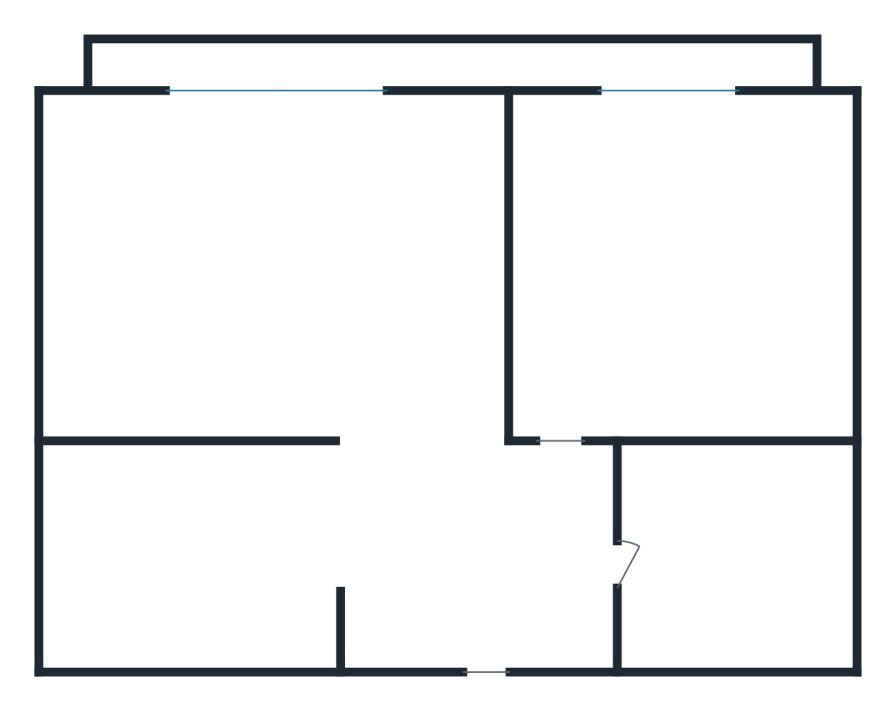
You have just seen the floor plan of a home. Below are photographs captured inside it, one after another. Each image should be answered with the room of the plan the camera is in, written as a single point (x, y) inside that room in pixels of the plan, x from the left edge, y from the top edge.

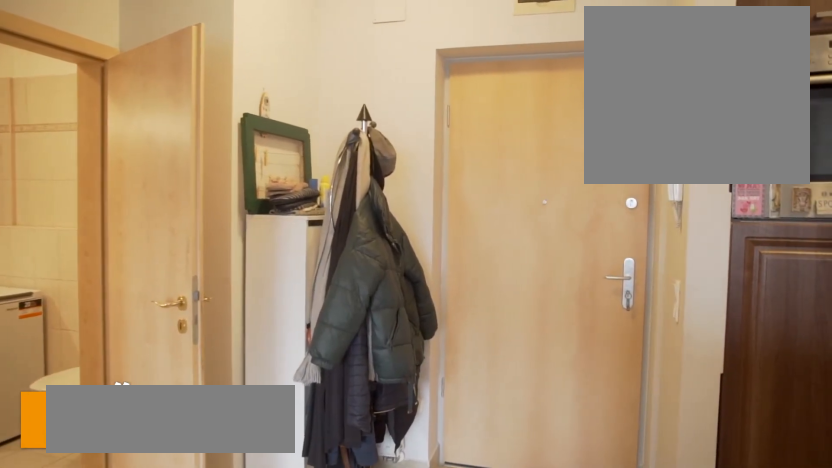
(353, 349)
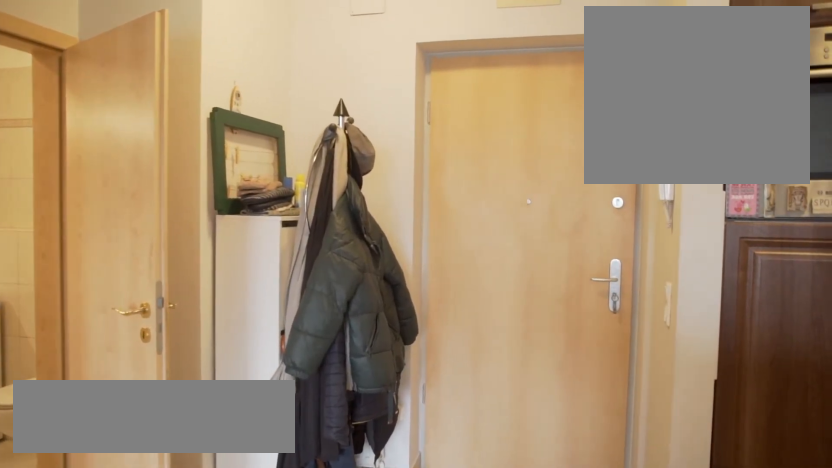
(368, 382)
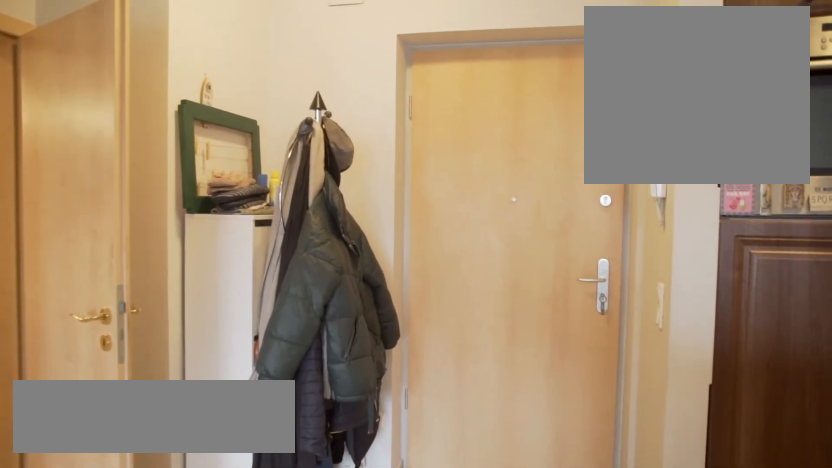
(381, 412)
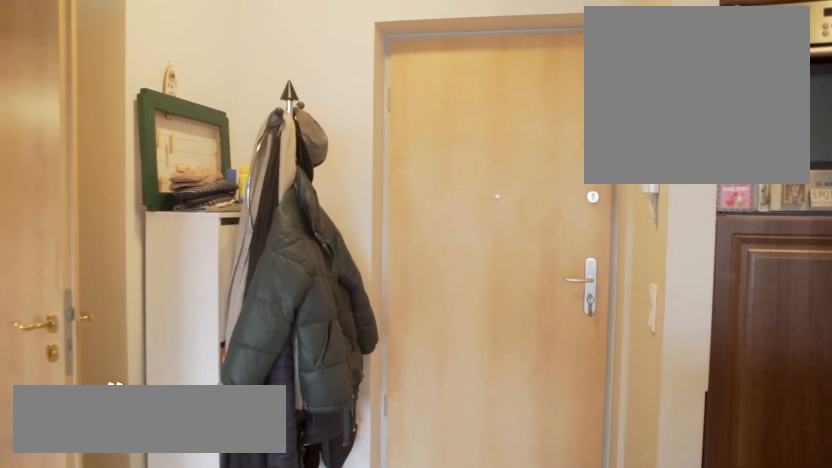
(395, 445)
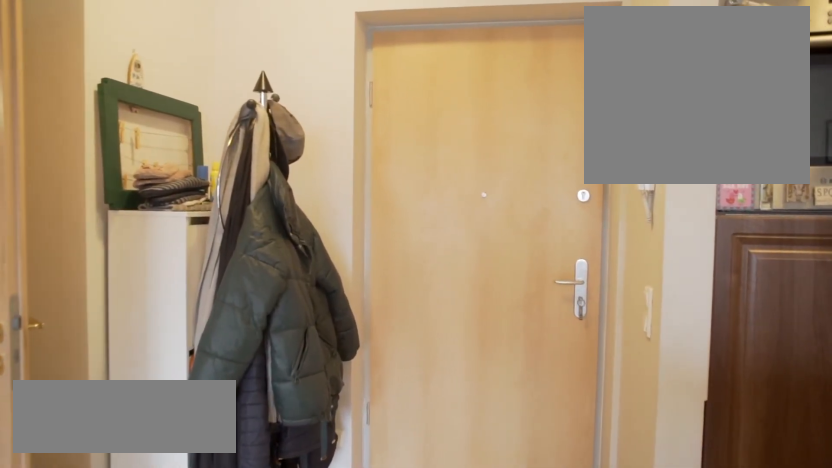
(408, 473)
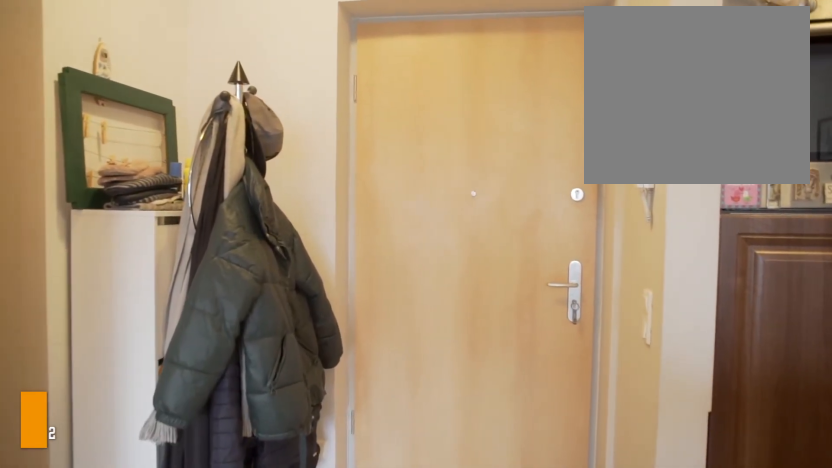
(419, 500)
